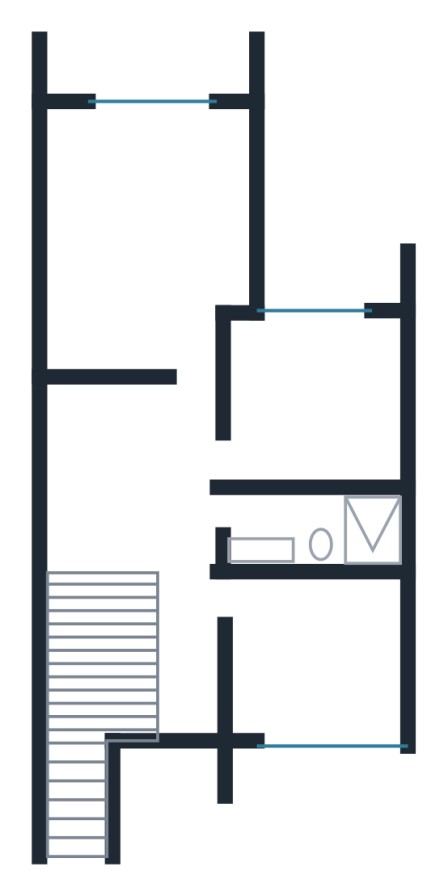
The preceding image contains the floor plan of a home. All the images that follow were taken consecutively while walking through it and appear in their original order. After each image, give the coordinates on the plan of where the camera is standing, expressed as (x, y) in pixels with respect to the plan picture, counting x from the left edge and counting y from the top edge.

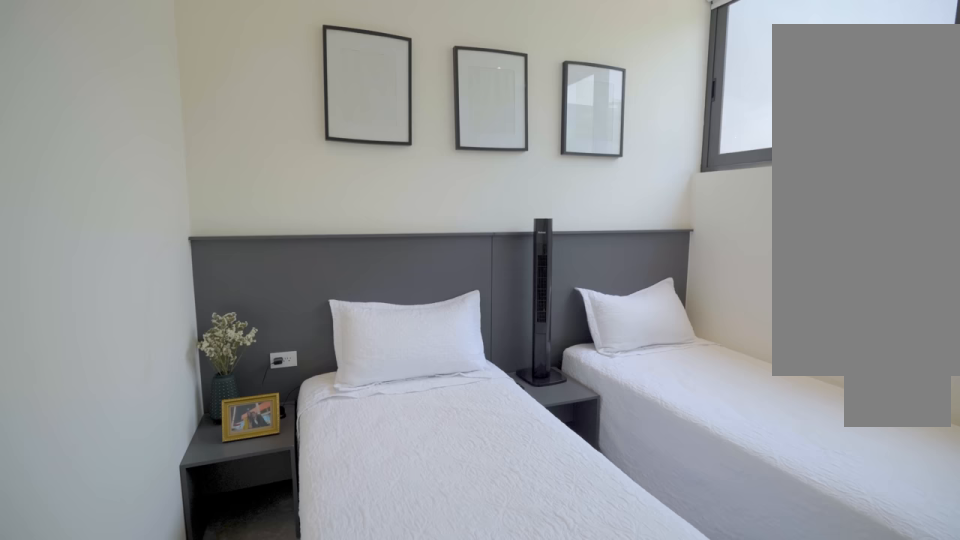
(232, 594)
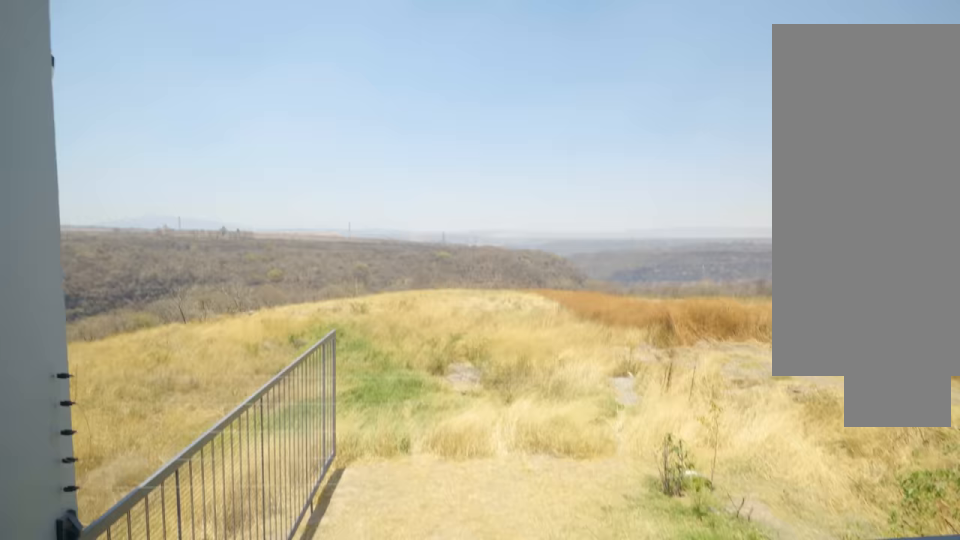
(144, 77)
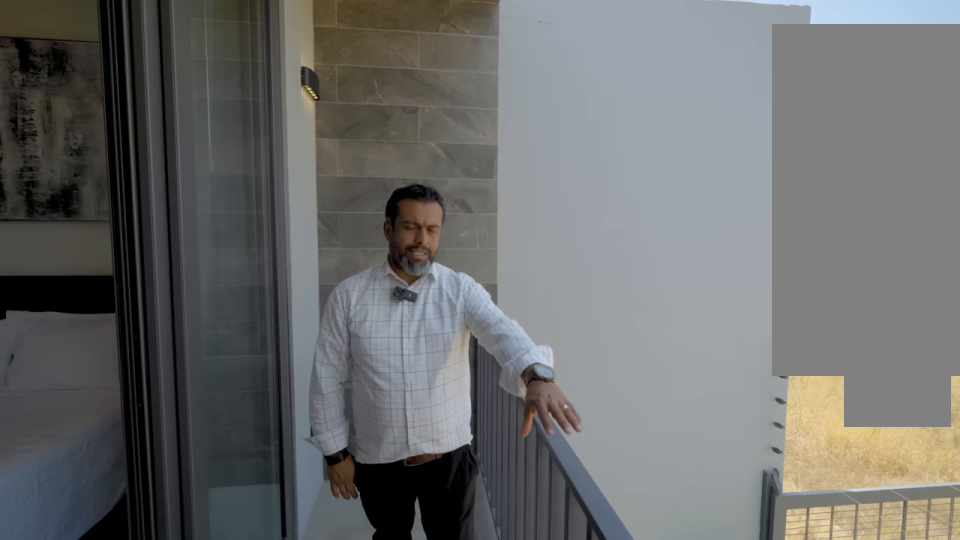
(168, 76)
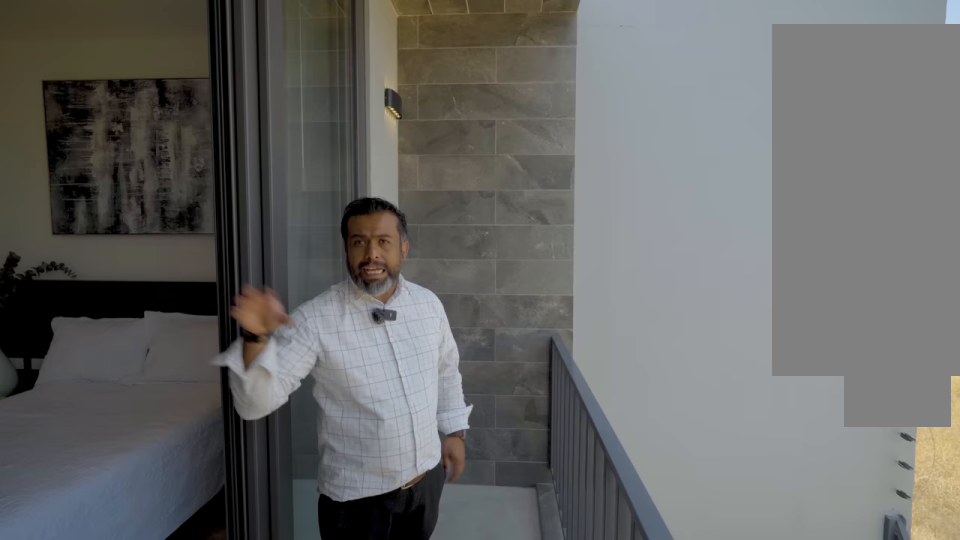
(170, 76)
